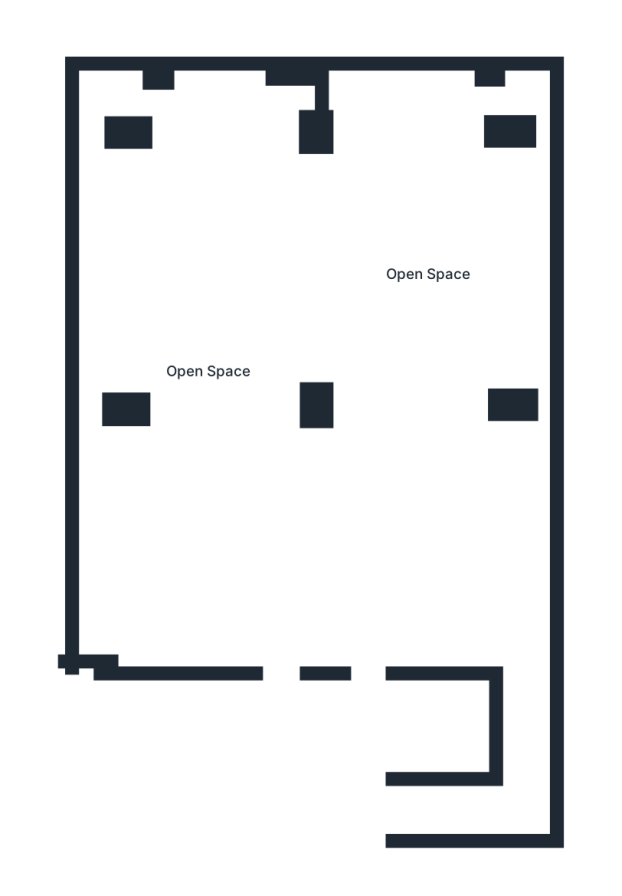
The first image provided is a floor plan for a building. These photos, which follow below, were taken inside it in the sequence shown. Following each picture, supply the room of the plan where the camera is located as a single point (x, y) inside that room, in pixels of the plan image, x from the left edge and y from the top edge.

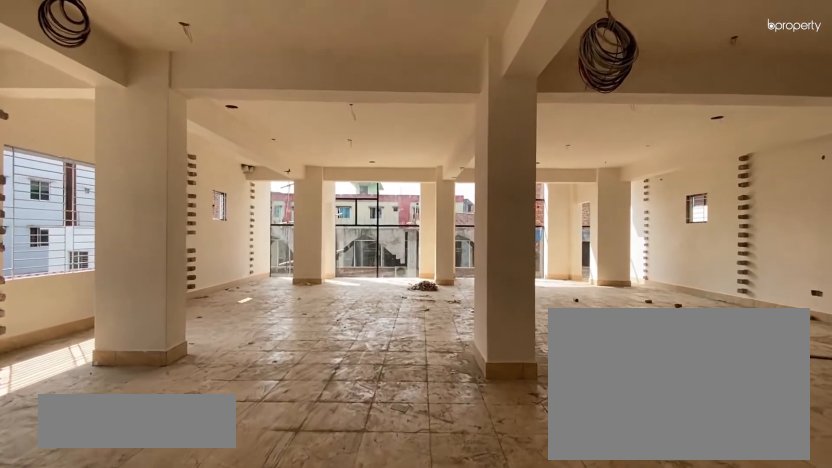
(259, 525)
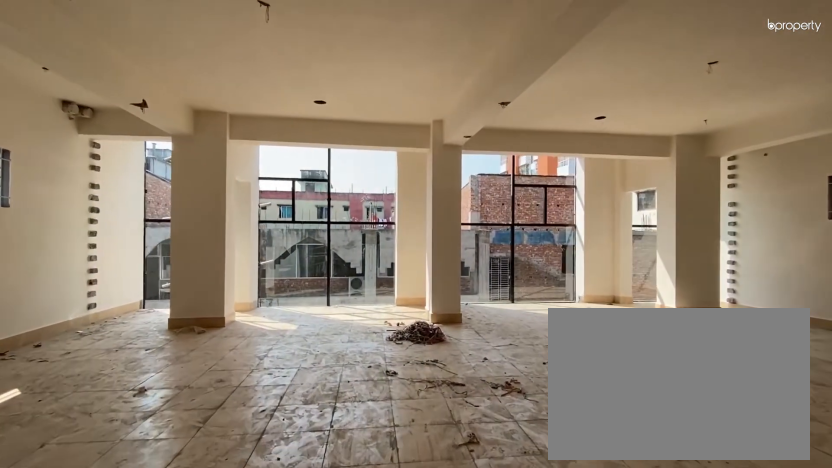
(339, 317)
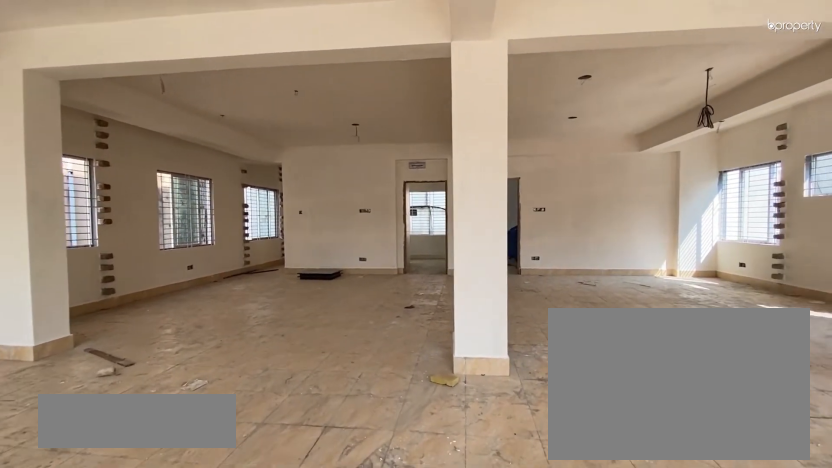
(339, 317)
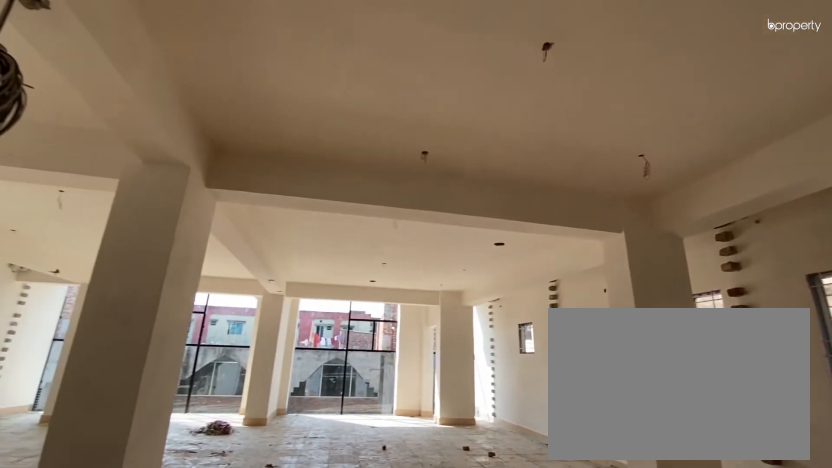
(370, 539)
